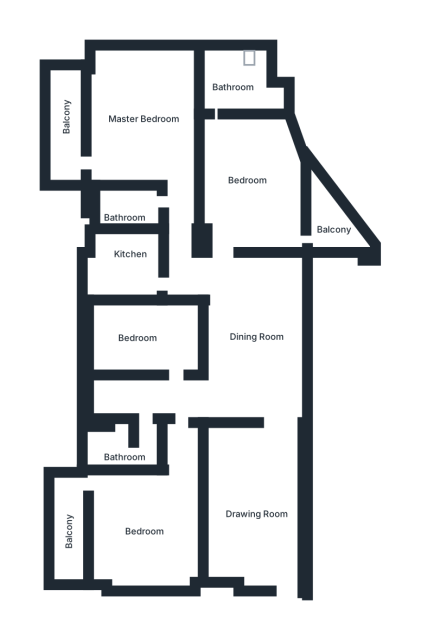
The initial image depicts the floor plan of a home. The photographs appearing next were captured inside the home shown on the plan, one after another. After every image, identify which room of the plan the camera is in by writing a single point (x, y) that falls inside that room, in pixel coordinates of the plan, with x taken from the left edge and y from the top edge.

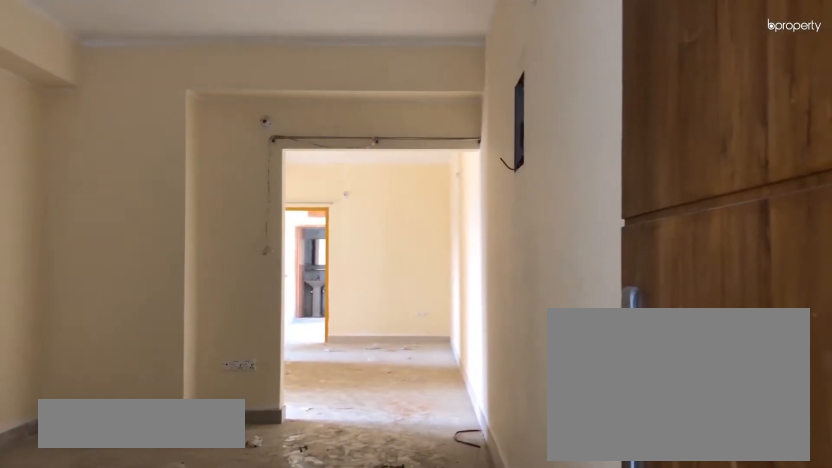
(254, 499)
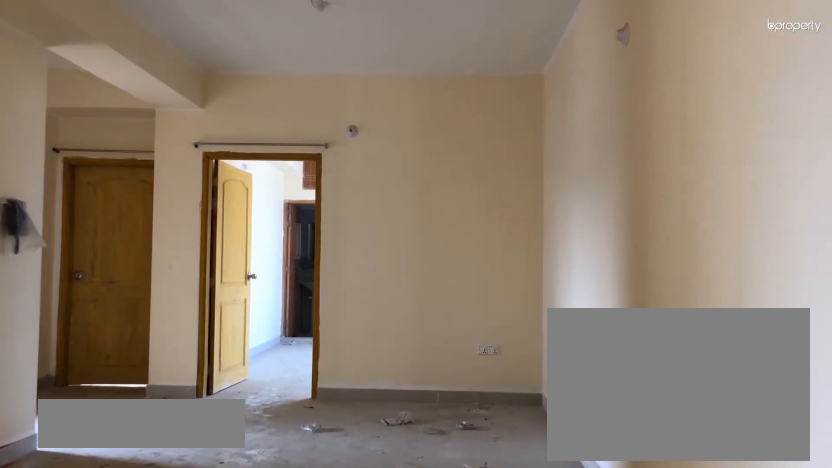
(256, 342)
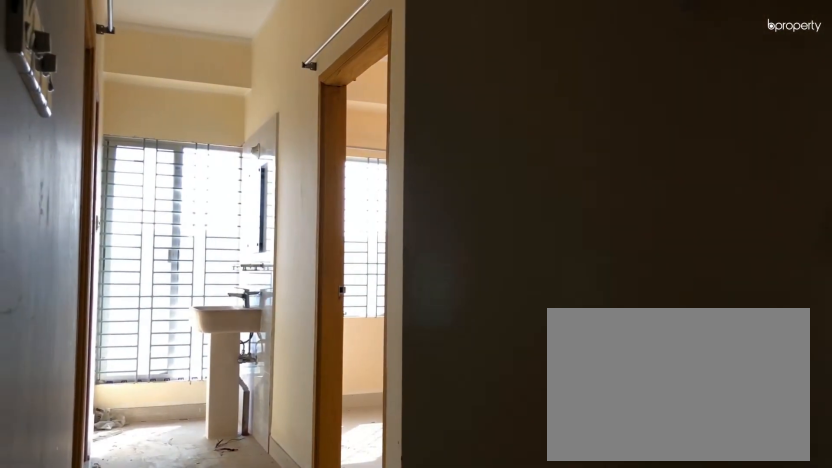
(256, 342)
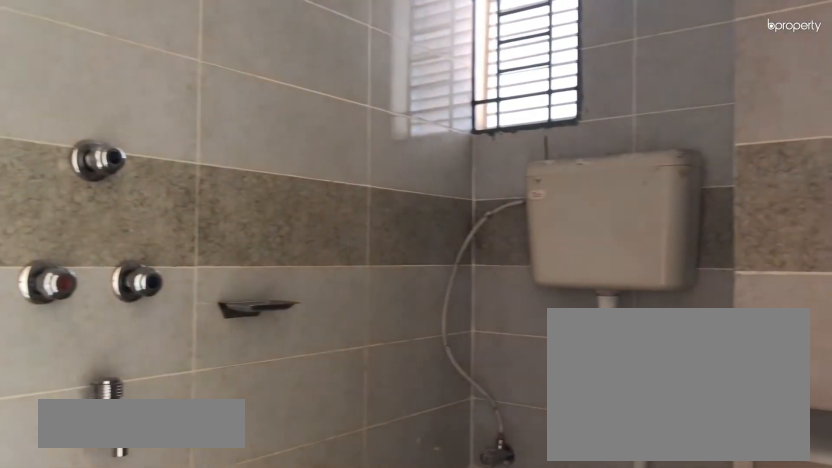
(119, 444)
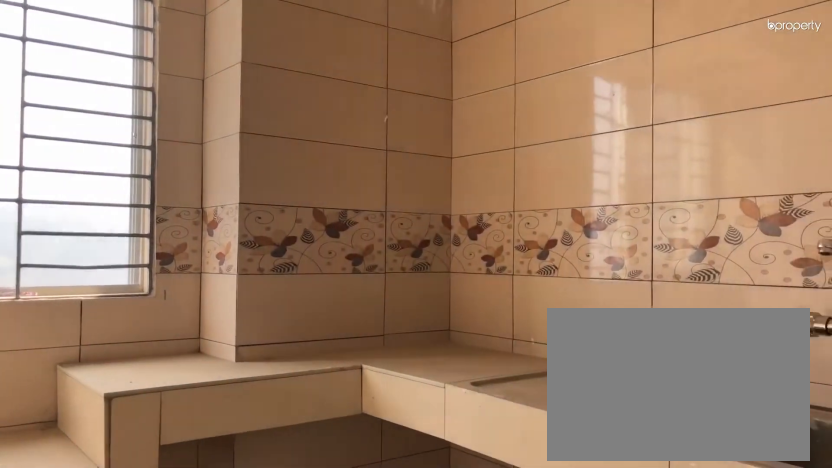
(122, 250)
